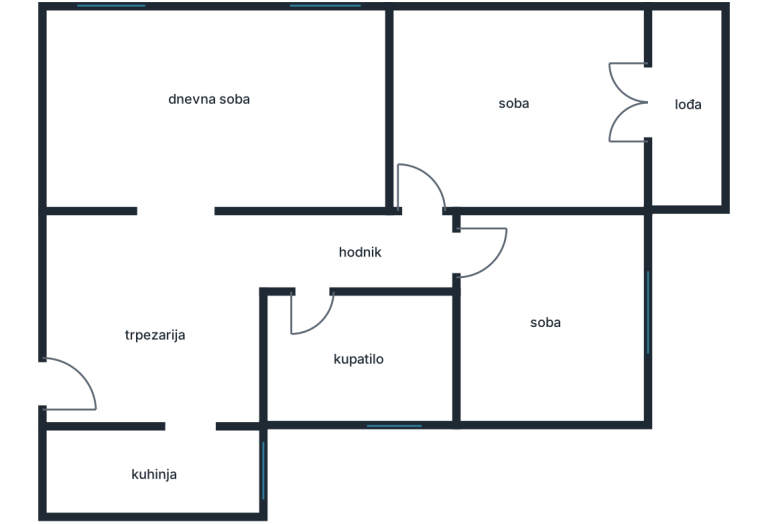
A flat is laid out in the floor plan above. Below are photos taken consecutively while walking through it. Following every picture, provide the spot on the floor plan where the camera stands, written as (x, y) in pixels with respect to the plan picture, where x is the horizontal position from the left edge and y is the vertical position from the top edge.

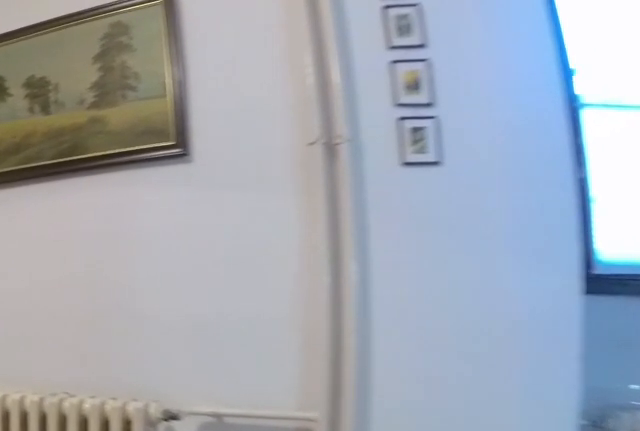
(145, 358)
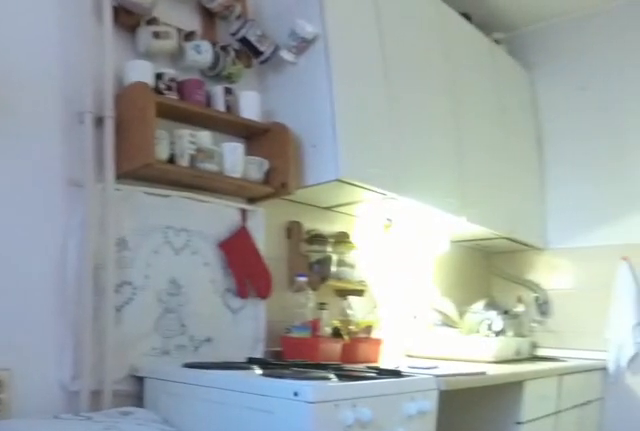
(197, 437)
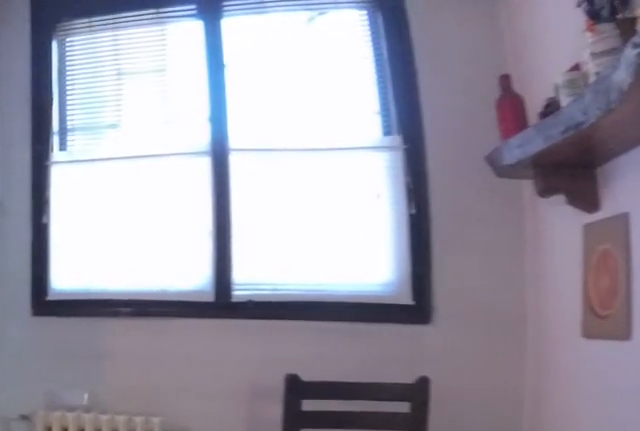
(131, 470)
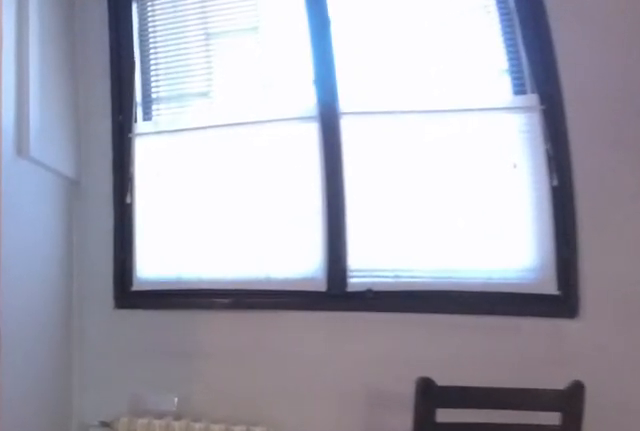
(156, 470)
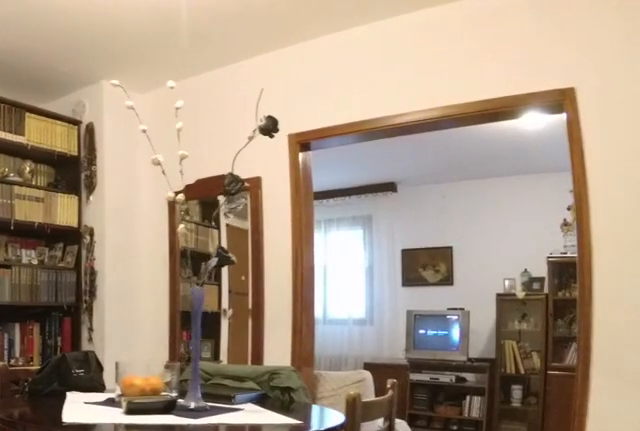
(201, 411)
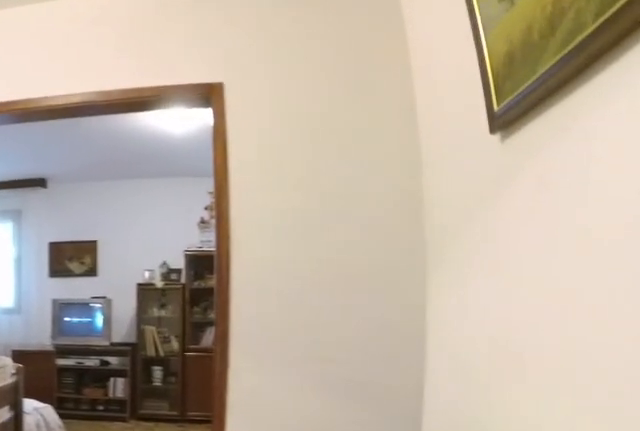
(193, 406)
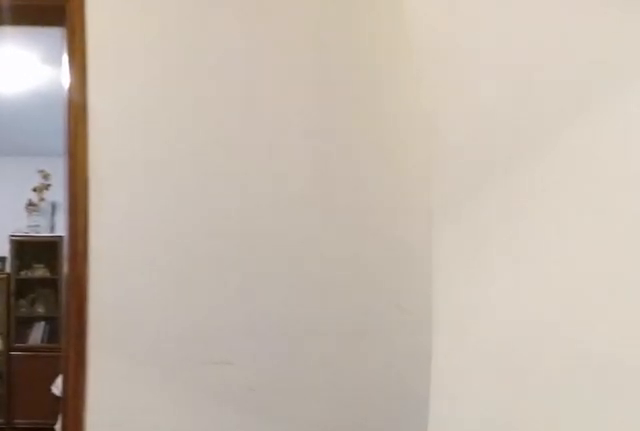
(201, 368)
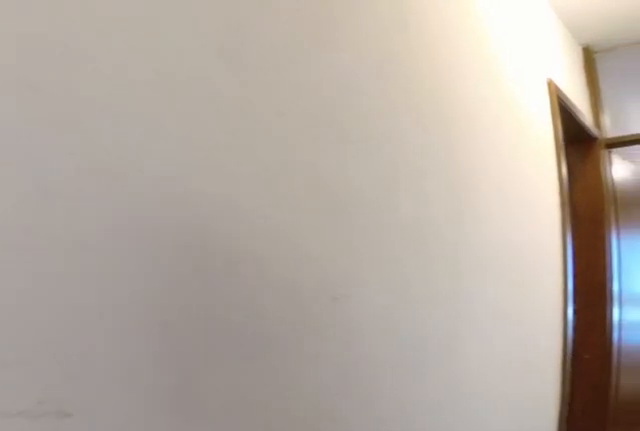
(211, 306)
